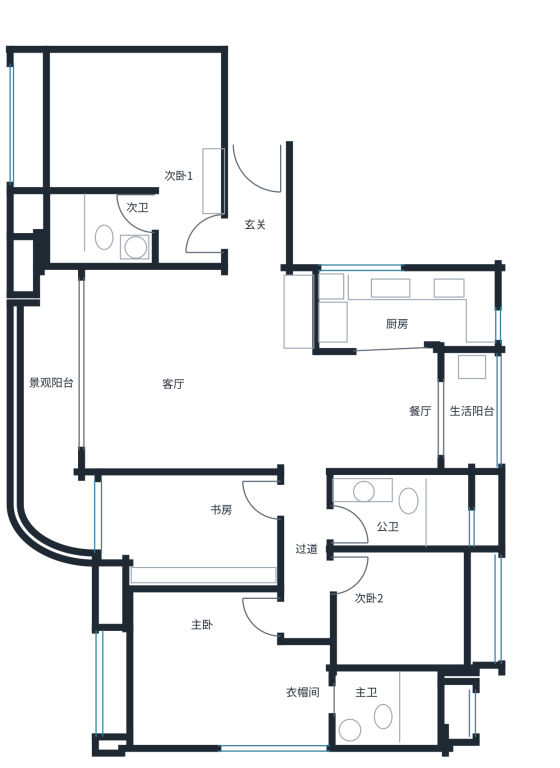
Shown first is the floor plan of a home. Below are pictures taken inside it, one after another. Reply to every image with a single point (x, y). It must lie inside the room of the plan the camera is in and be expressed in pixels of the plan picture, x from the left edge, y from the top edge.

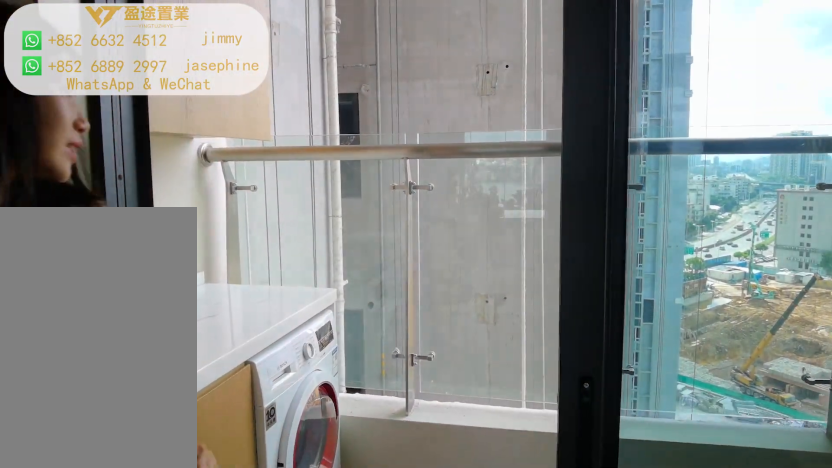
(471, 409)
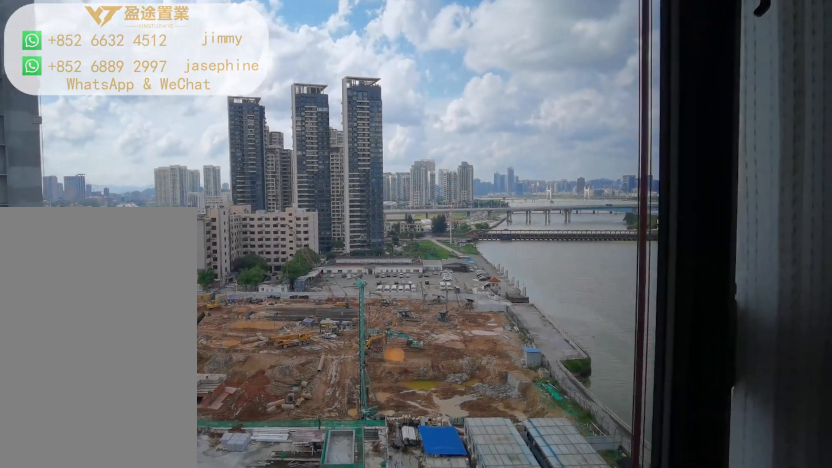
(414, 611)
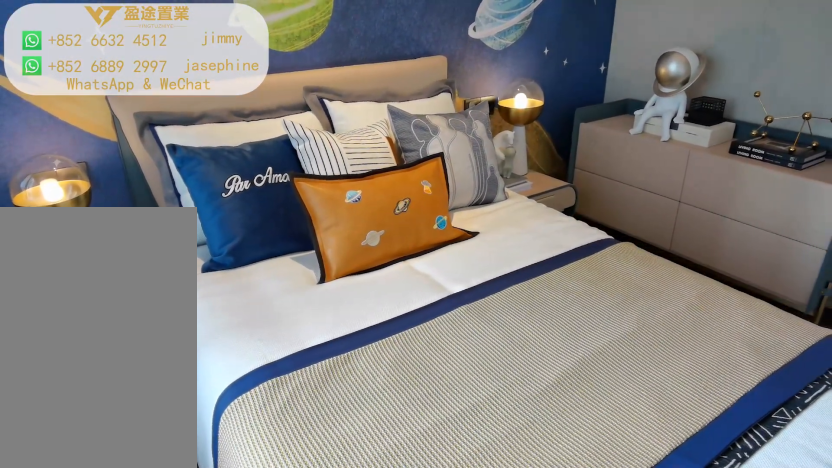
(414, 611)
